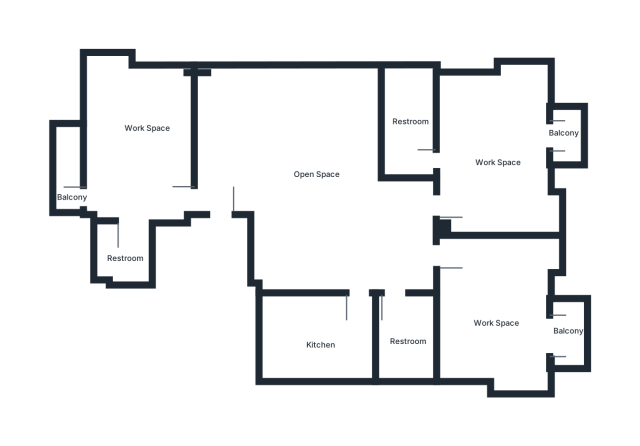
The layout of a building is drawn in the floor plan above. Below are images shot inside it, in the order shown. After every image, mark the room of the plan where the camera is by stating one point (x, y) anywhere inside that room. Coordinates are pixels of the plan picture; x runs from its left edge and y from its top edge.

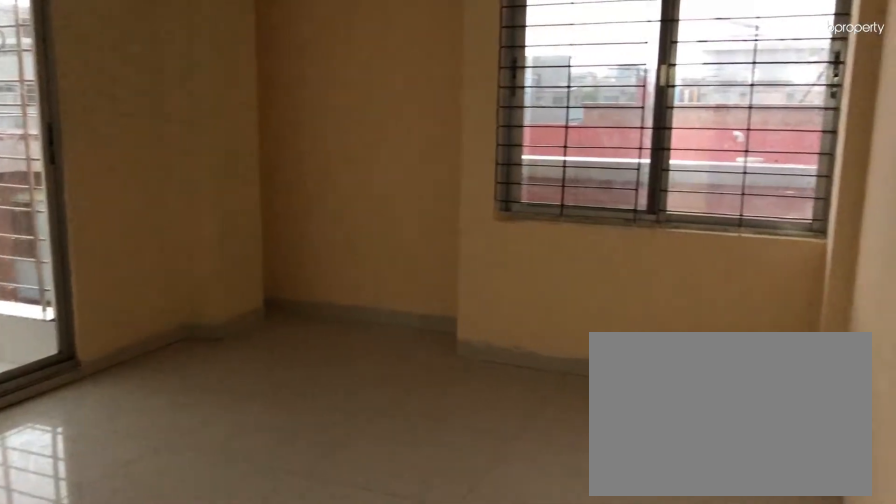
(493, 316)
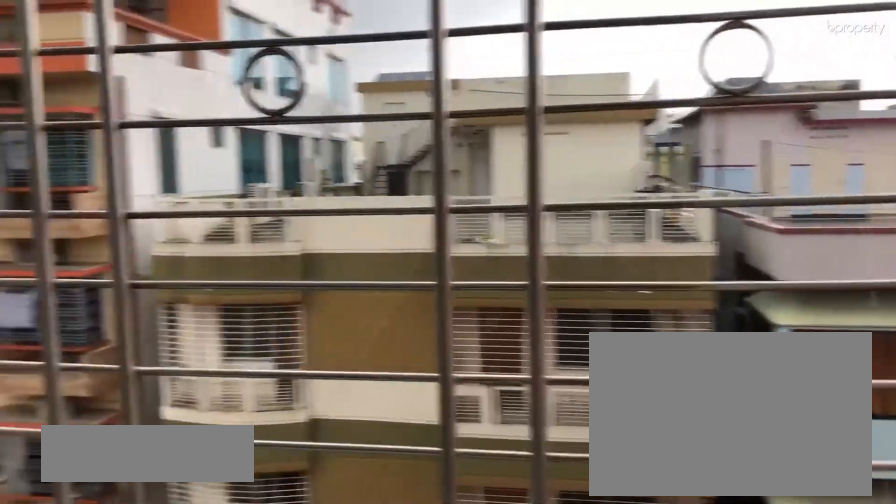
(564, 333)
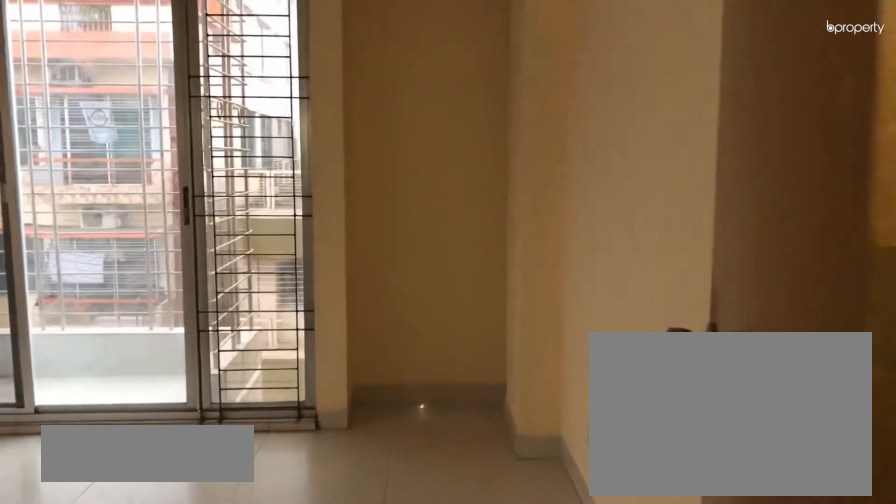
(496, 154)
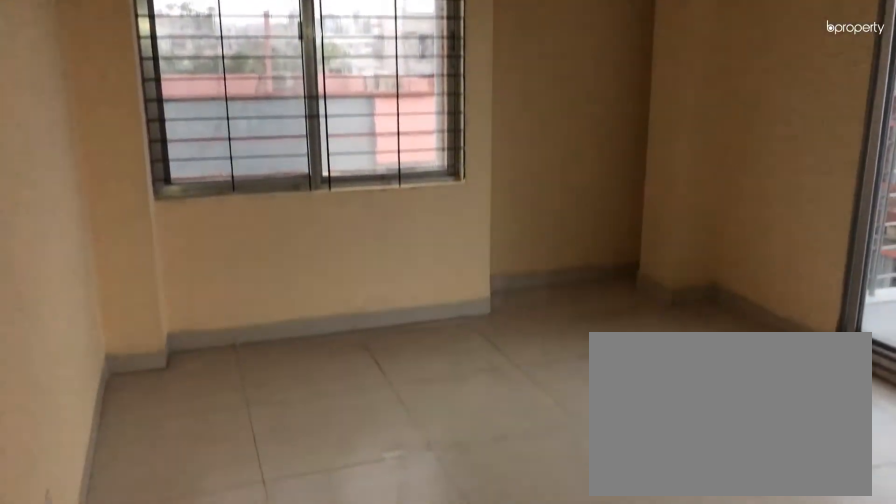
(496, 154)
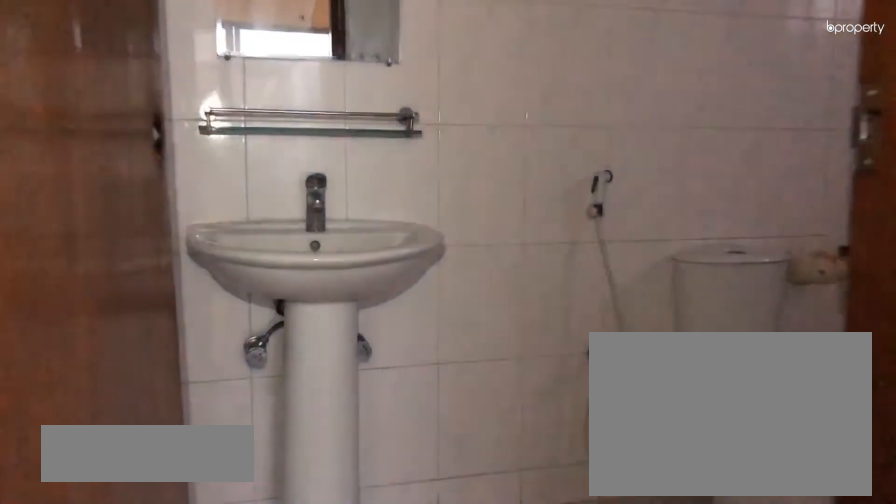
(408, 122)
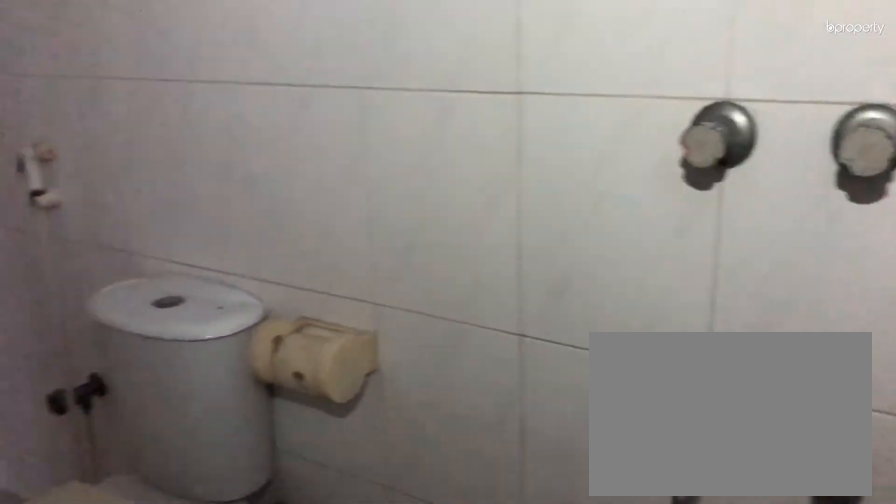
(408, 122)
